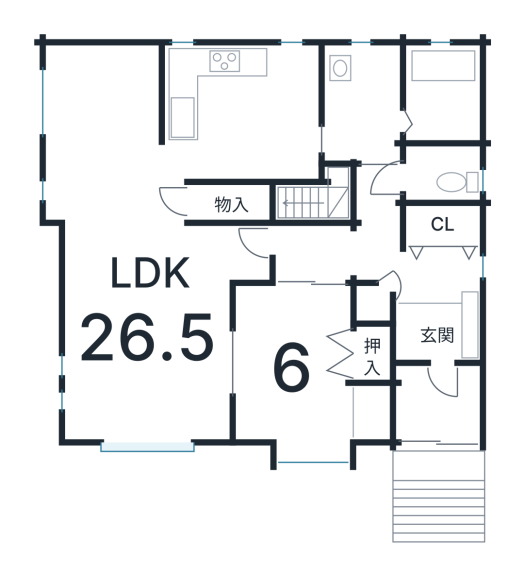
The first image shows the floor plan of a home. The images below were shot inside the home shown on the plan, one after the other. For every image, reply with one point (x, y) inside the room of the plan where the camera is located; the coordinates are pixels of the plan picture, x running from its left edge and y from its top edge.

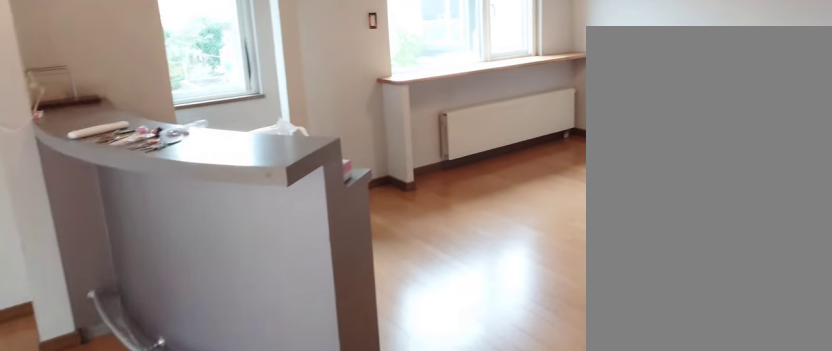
(88, 129)
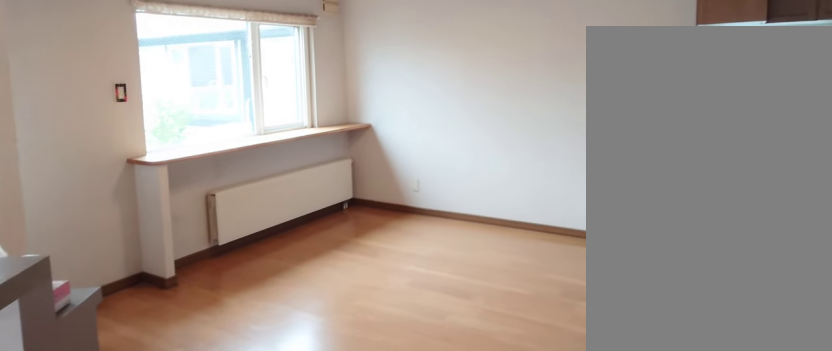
(88, 129)
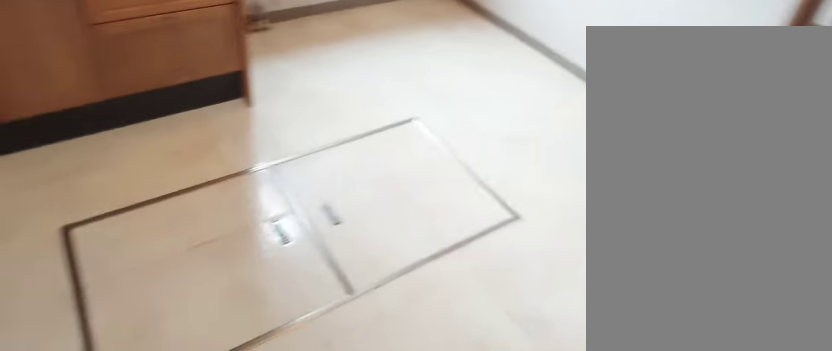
(241, 118)
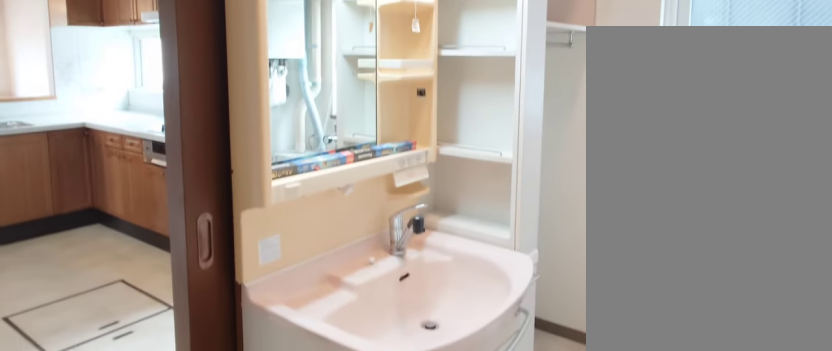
(364, 113)
